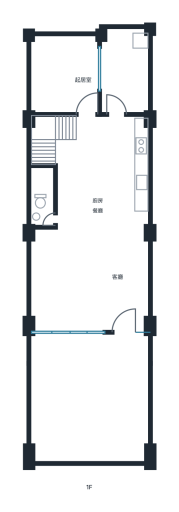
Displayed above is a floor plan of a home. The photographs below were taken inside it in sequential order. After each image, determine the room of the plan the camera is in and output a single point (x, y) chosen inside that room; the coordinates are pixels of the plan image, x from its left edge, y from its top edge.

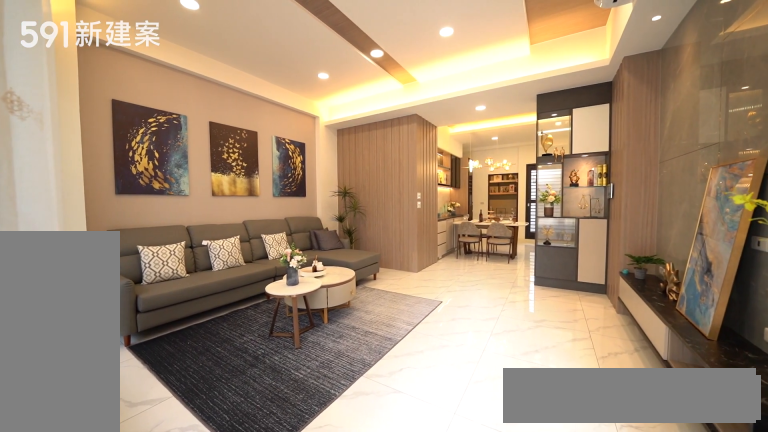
(89, 280)
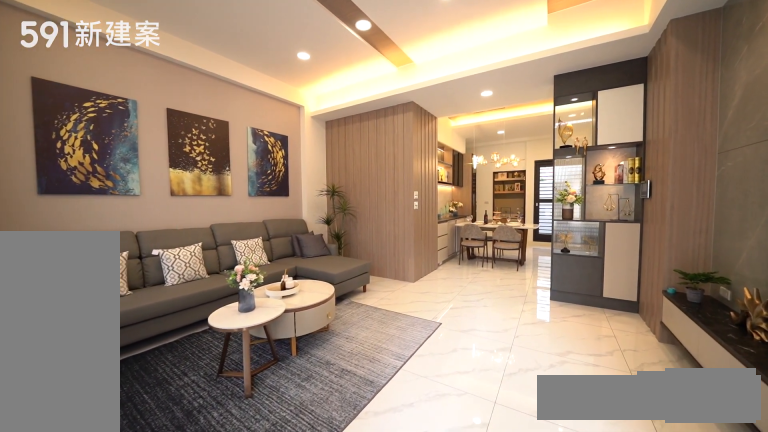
(89, 280)
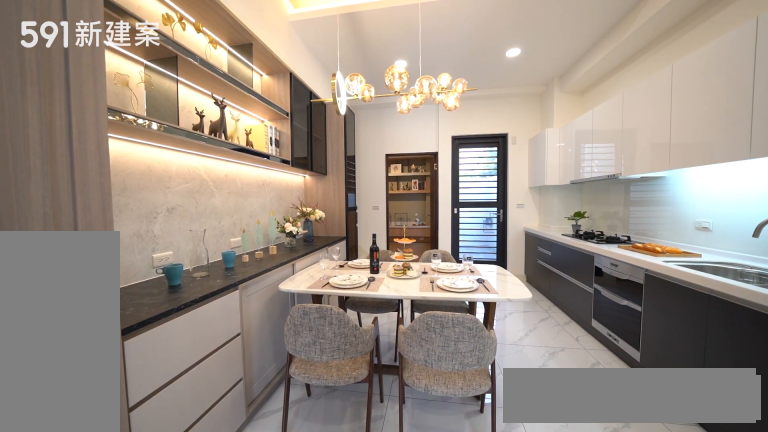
(89, 183)
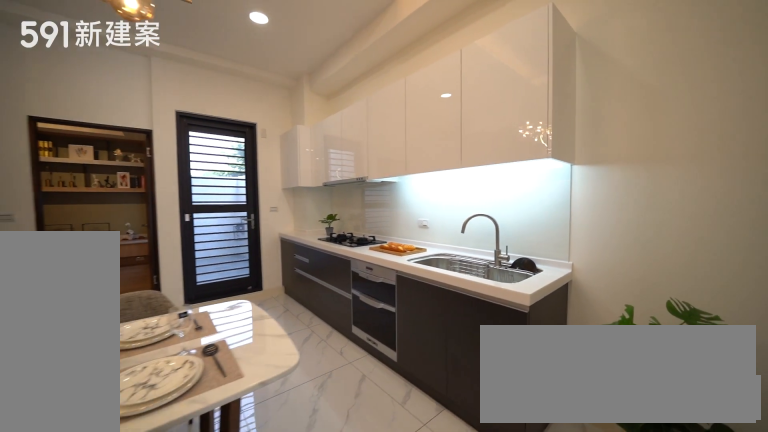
(129, 168)
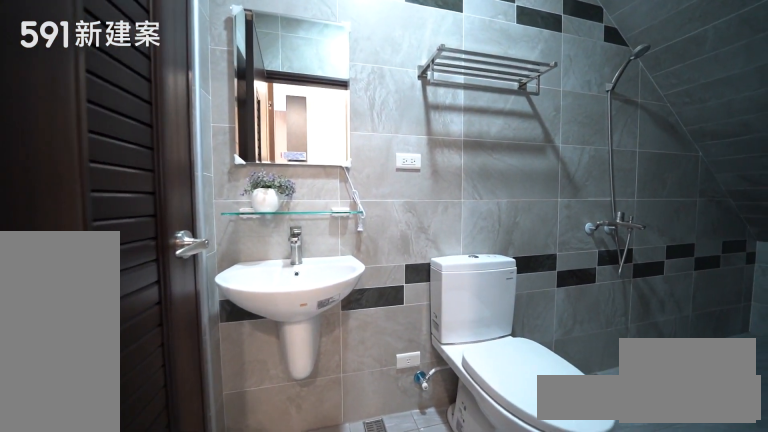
(40, 196)
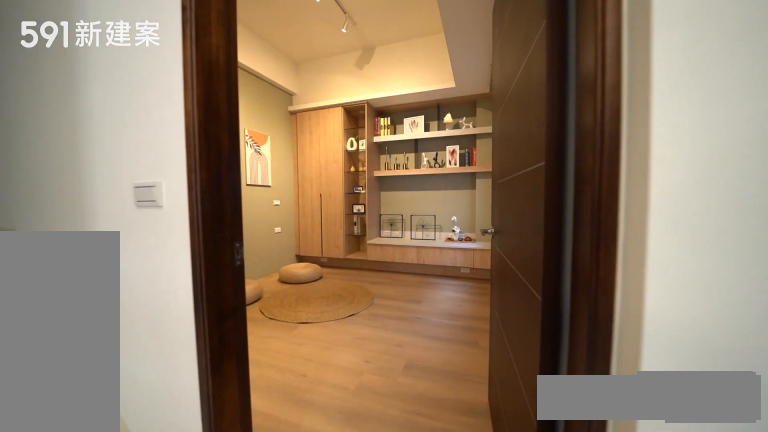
(62, 71)
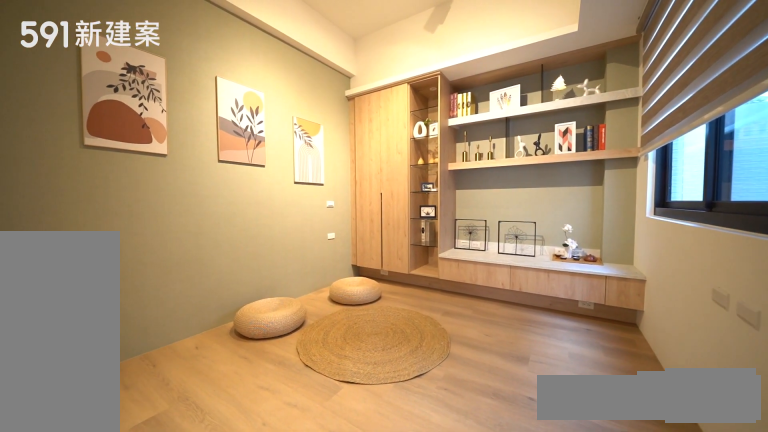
(62, 71)
